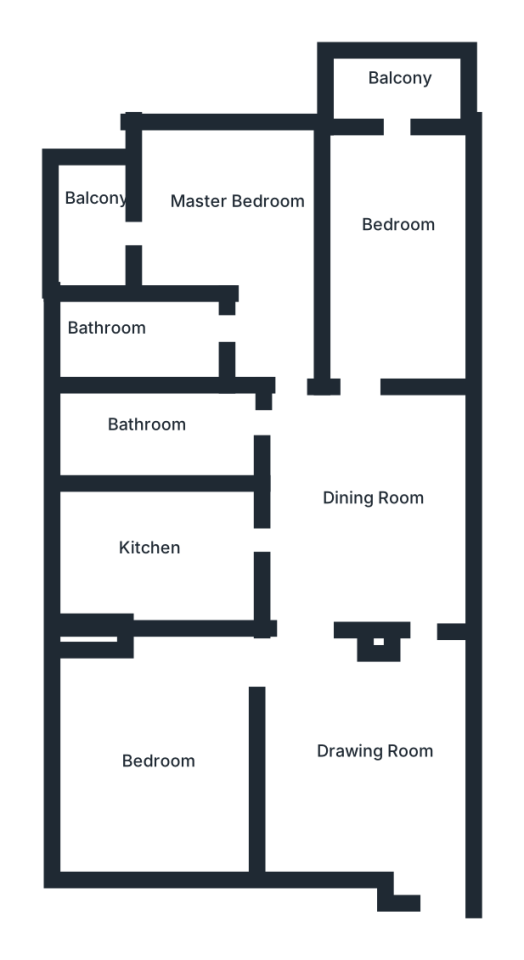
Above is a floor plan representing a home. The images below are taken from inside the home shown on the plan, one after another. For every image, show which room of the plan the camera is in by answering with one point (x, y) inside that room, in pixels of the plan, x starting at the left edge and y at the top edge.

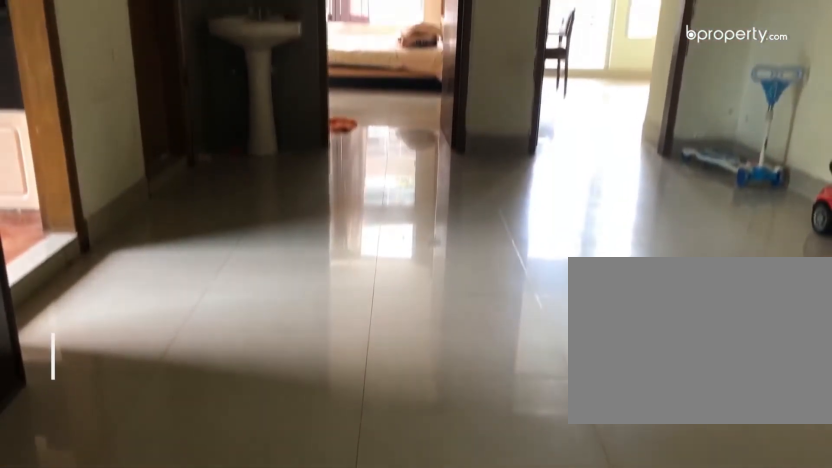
(341, 527)
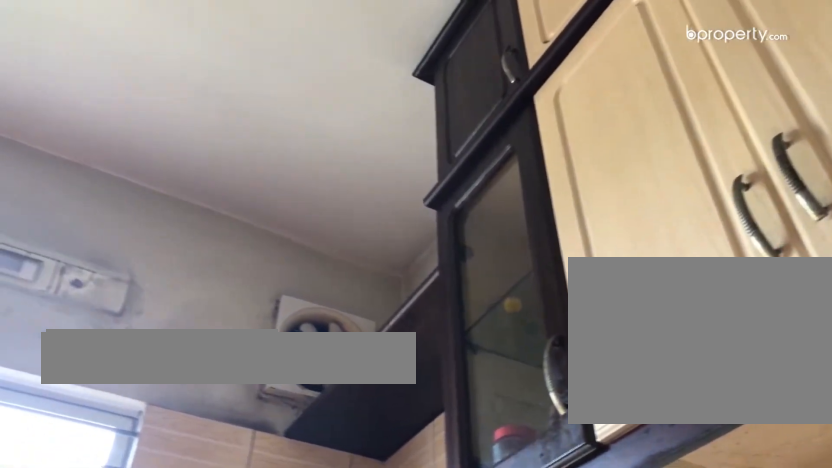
(174, 549)
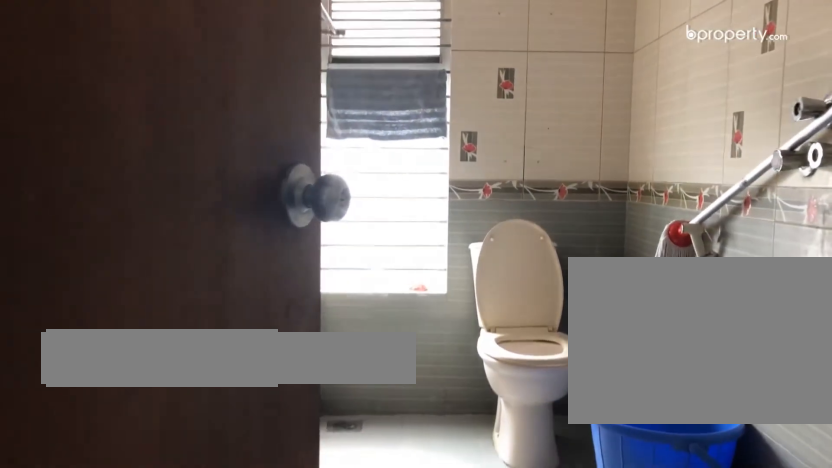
(187, 429)
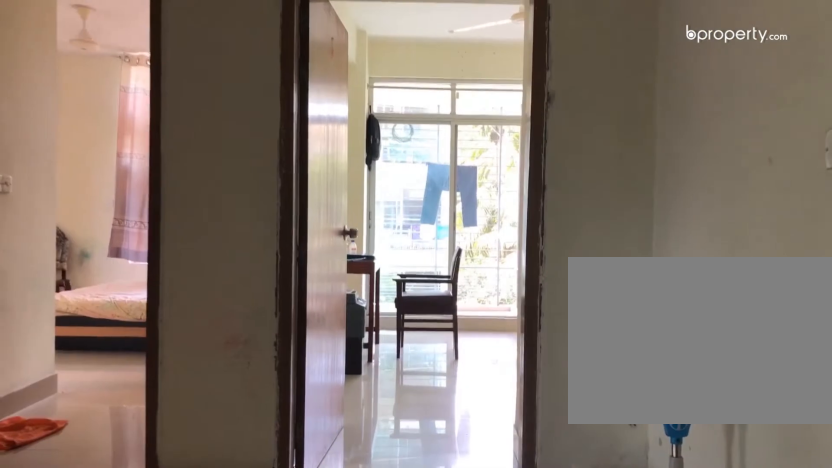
(358, 434)
